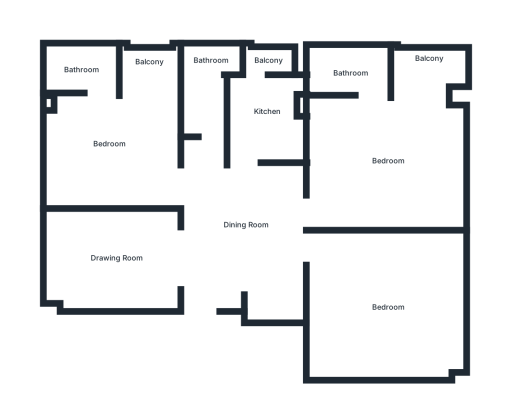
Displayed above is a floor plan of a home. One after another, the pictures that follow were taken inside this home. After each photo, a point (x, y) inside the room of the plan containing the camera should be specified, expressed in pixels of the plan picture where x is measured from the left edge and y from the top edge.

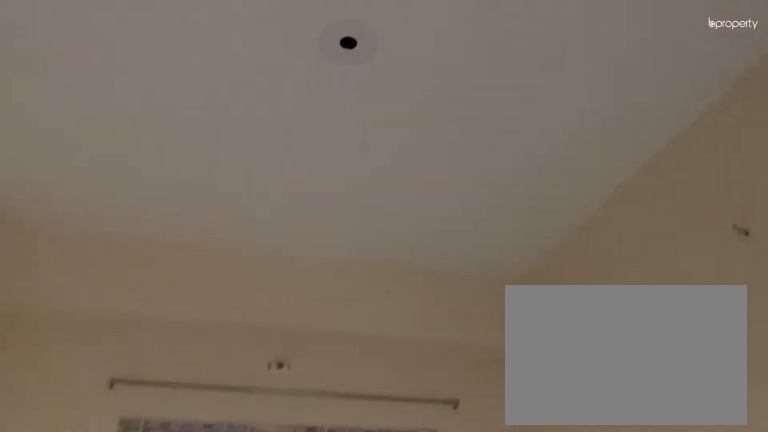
(116, 252)
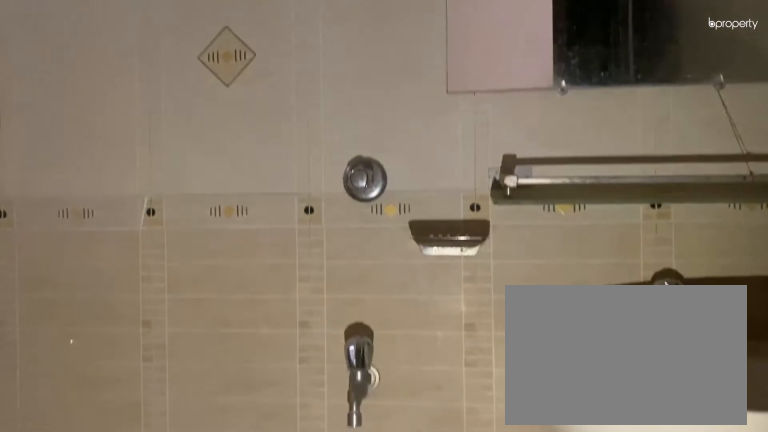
(78, 70)
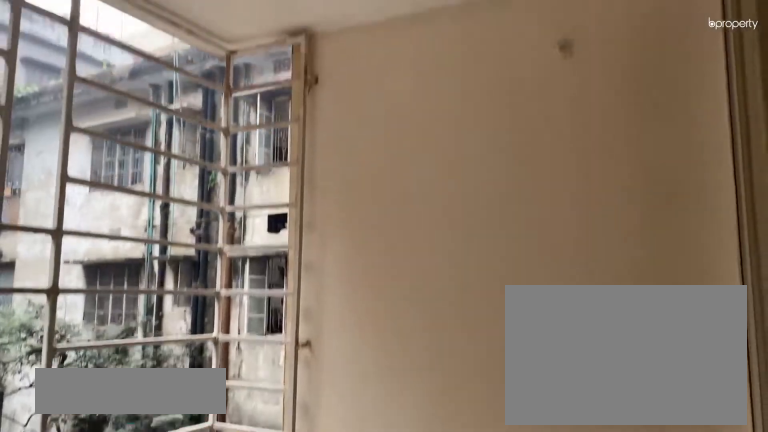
(150, 67)
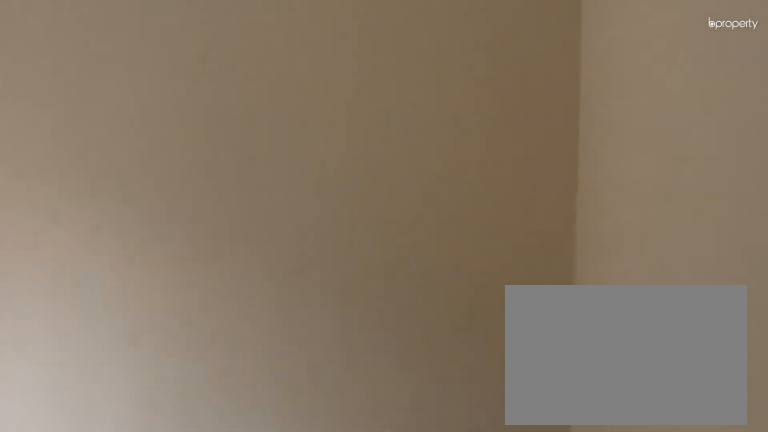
(384, 314)
